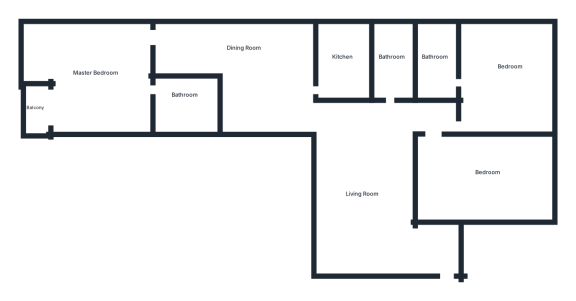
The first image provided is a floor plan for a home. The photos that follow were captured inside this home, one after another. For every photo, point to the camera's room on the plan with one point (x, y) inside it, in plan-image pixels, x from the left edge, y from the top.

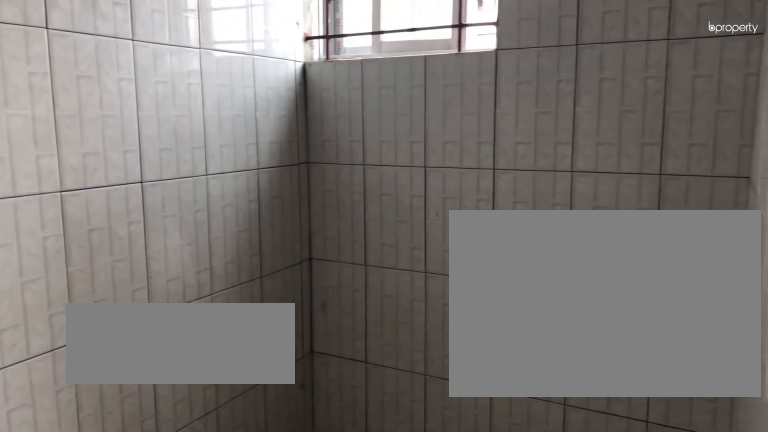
(432, 60)
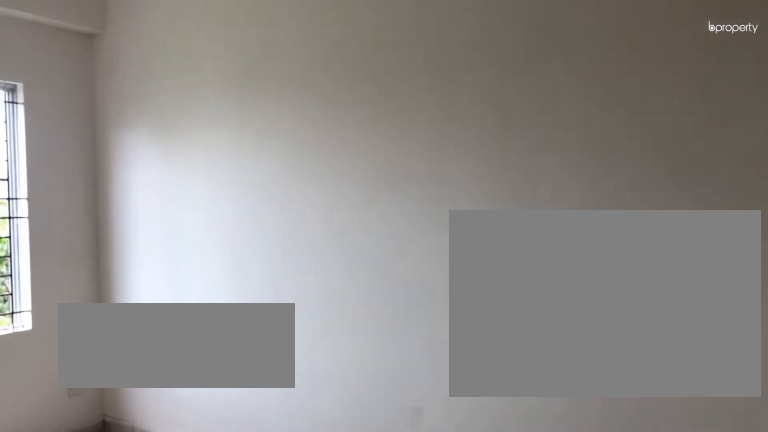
(487, 176)
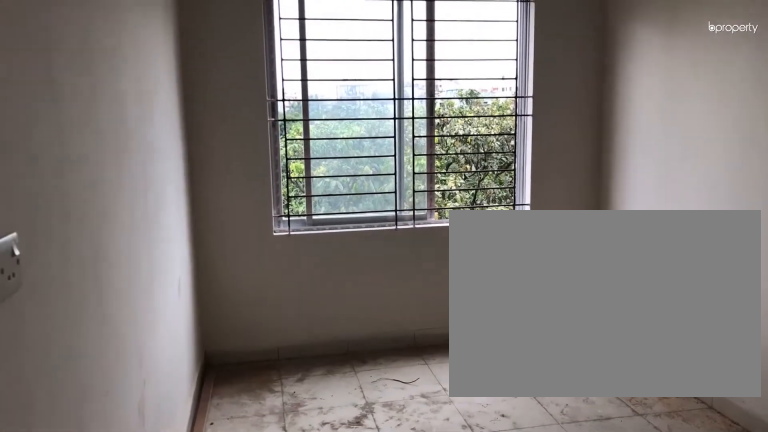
(487, 176)
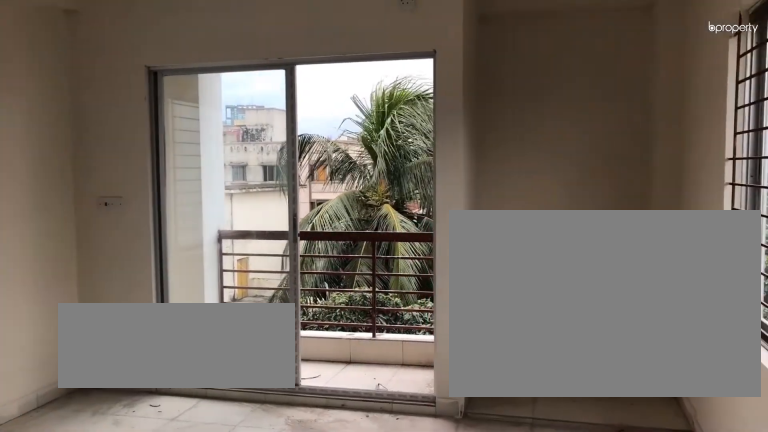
(86, 72)
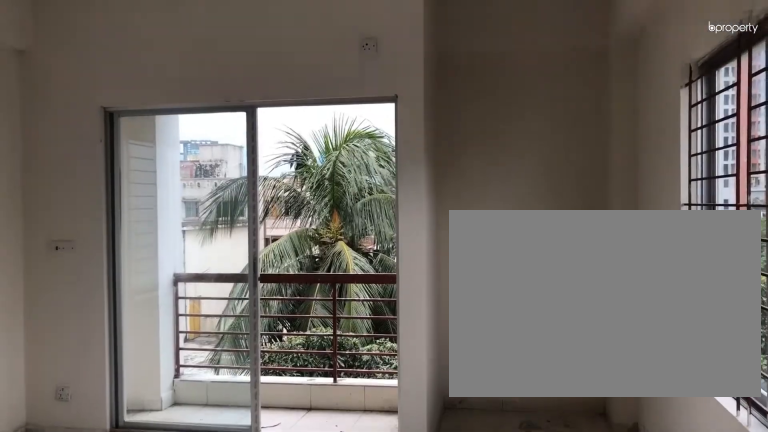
(86, 72)
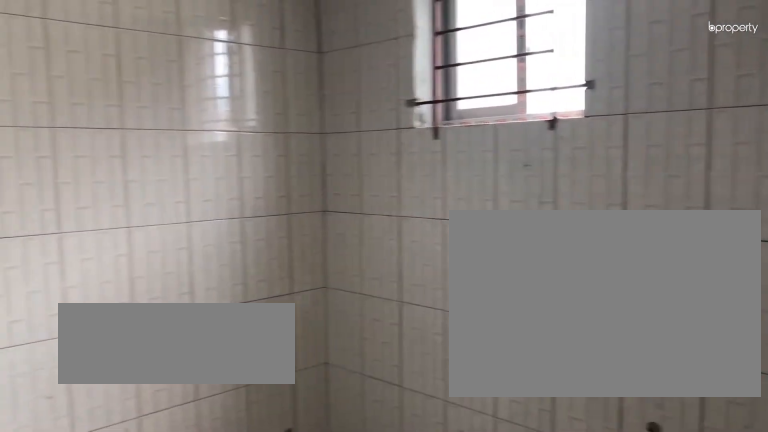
(188, 99)
